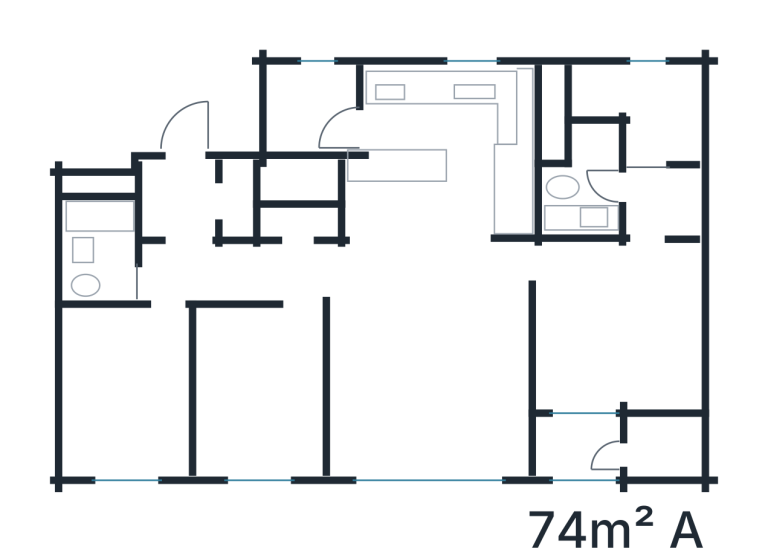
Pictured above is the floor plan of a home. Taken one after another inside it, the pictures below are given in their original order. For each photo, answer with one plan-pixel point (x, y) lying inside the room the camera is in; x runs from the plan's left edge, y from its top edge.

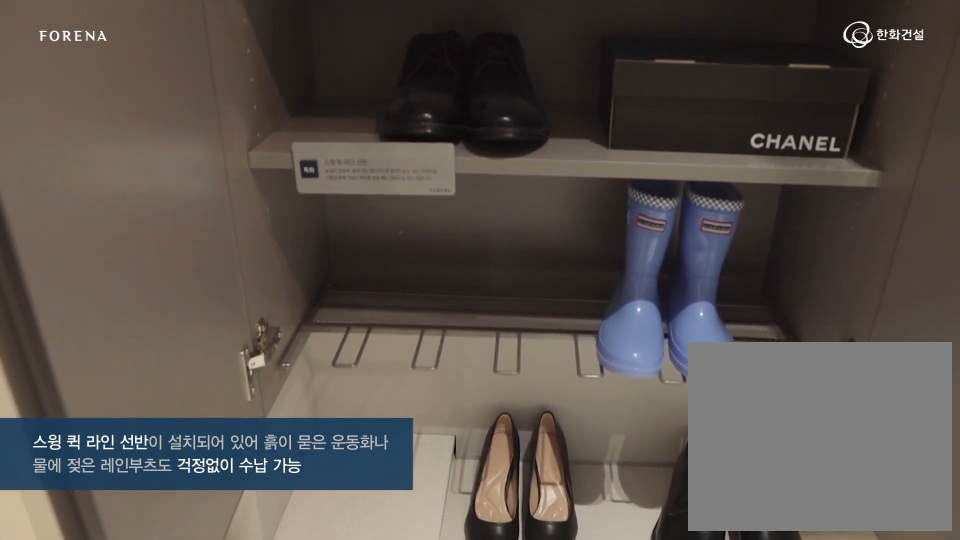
(188, 197)
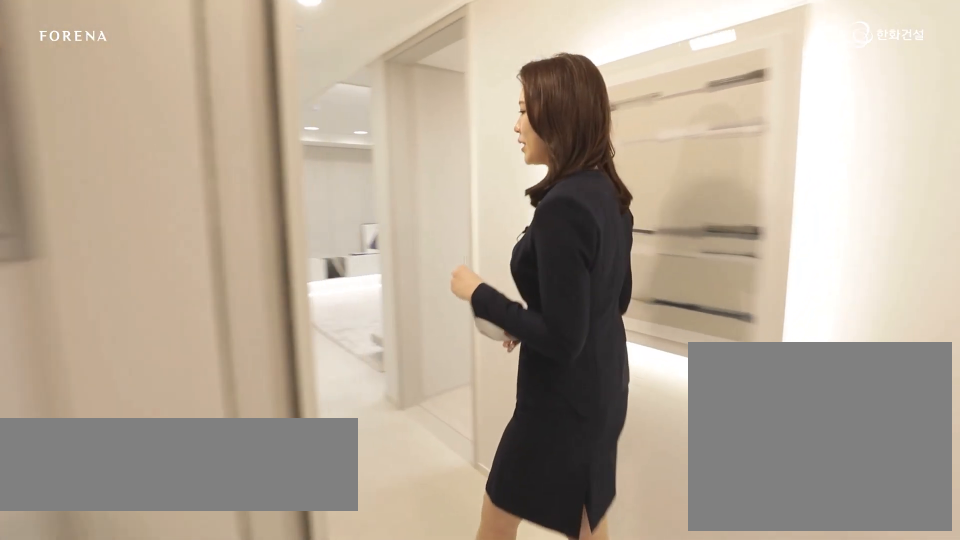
(273, 272)
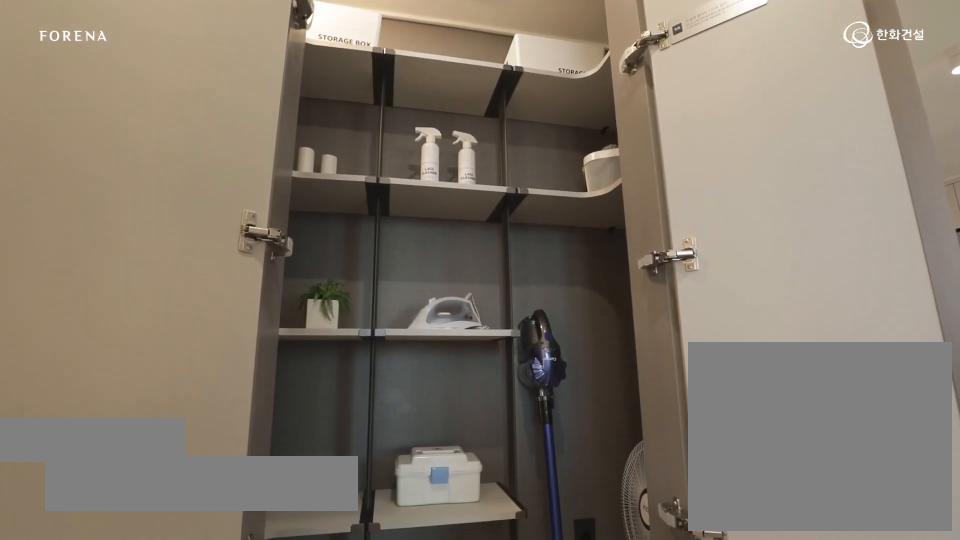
(273, 272)
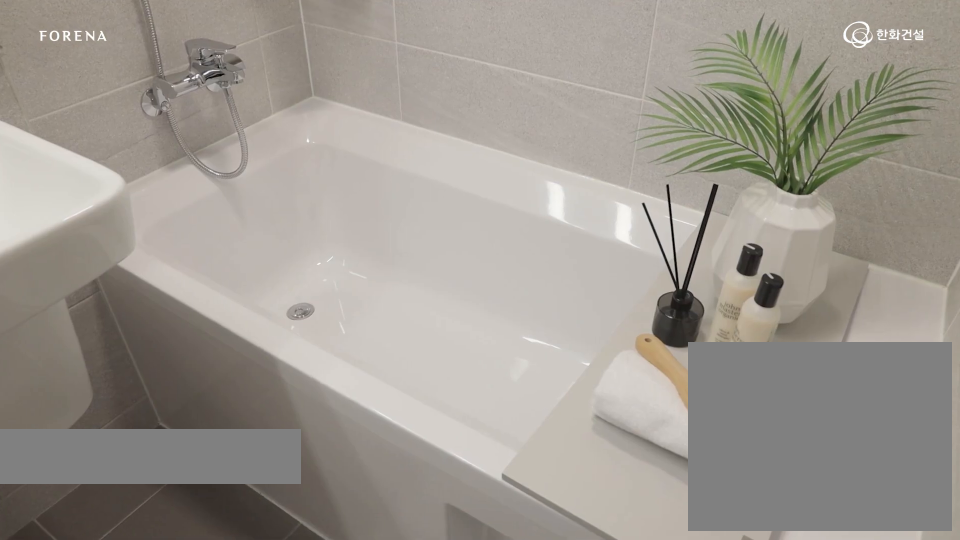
(129, 278)
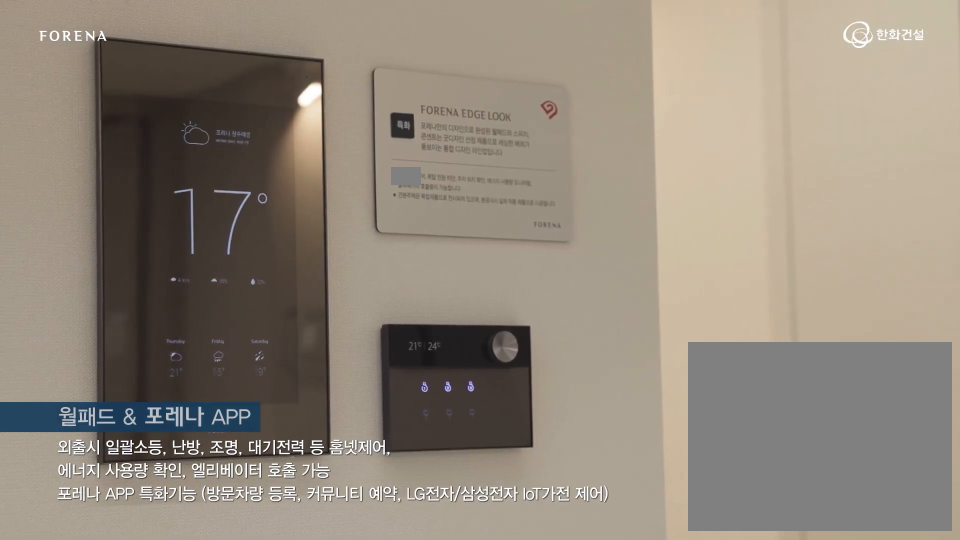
(435, 370)
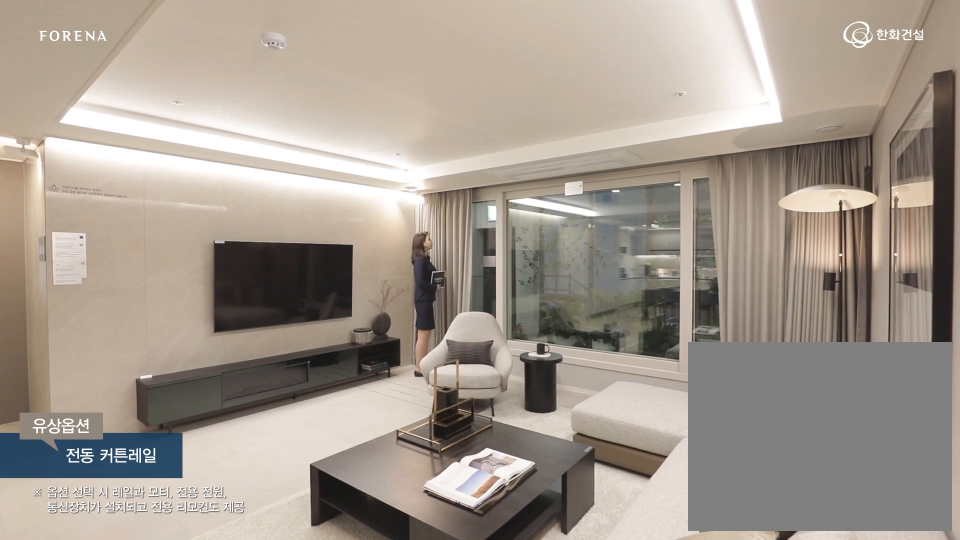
(435, 370)
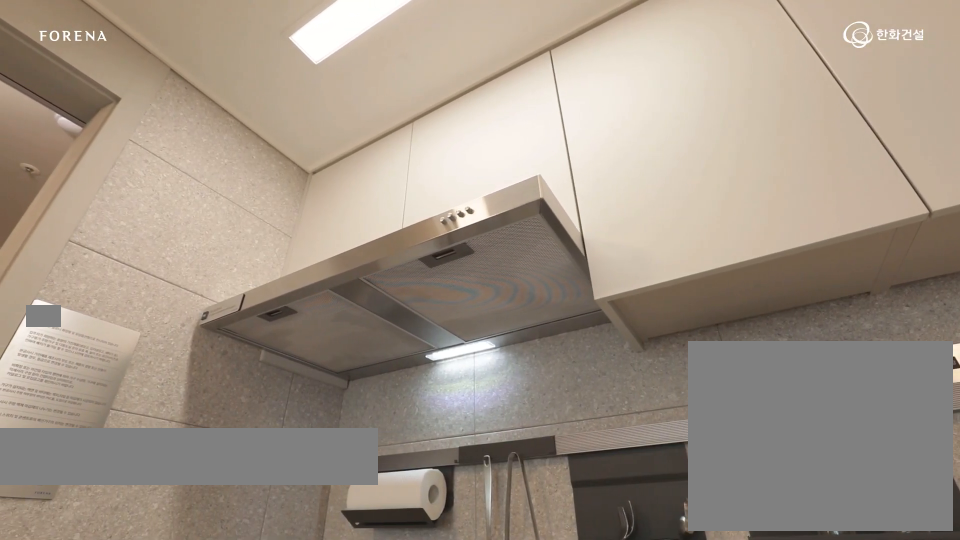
(421, 215)
